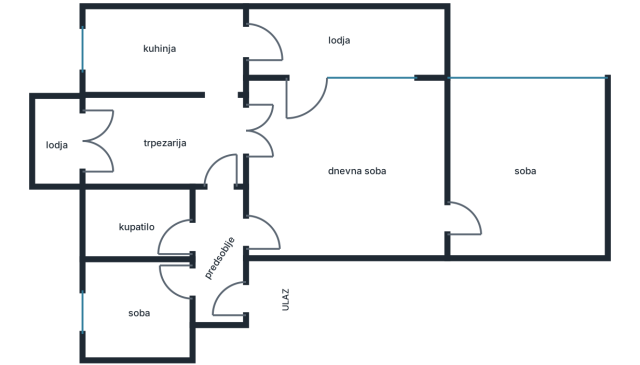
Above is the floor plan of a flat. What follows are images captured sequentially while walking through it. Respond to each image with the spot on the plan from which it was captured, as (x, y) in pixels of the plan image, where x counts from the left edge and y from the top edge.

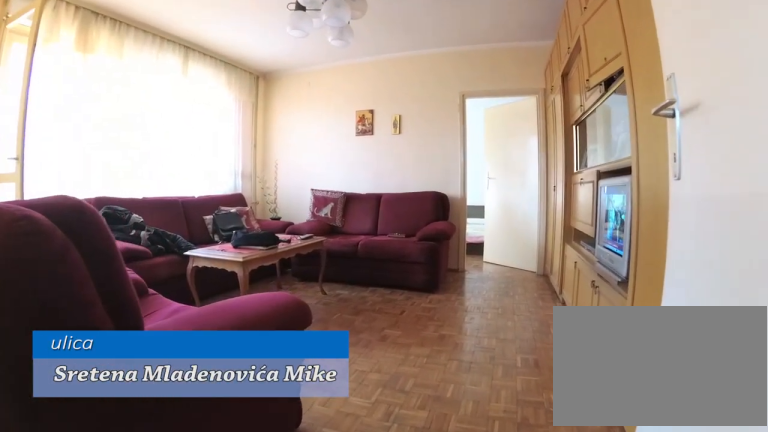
(253, 235)
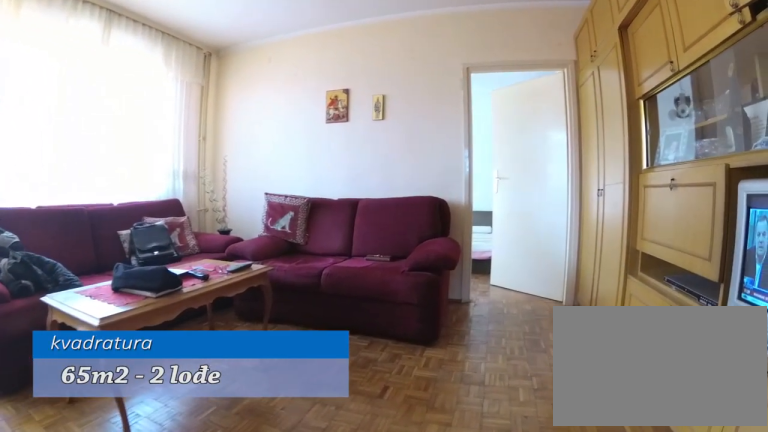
(311, 236)
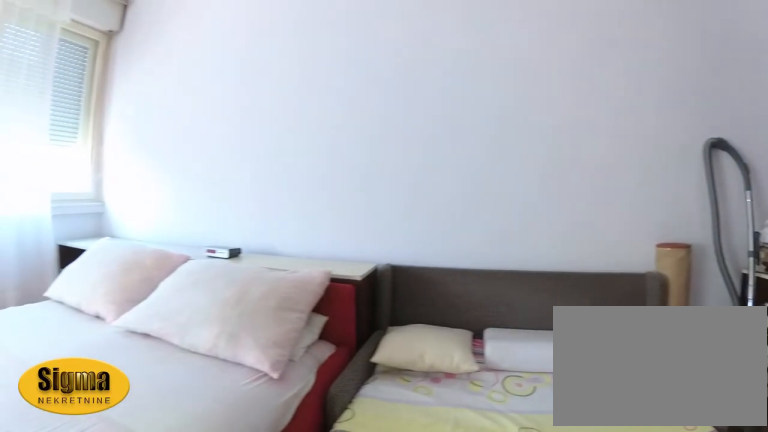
(526, 235)
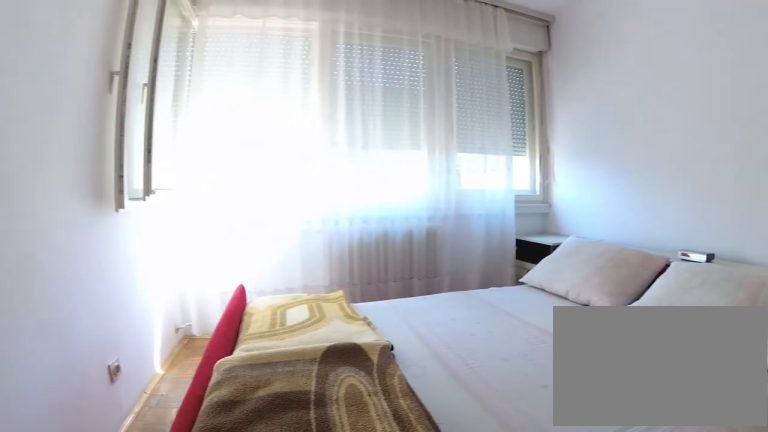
(527, 239)
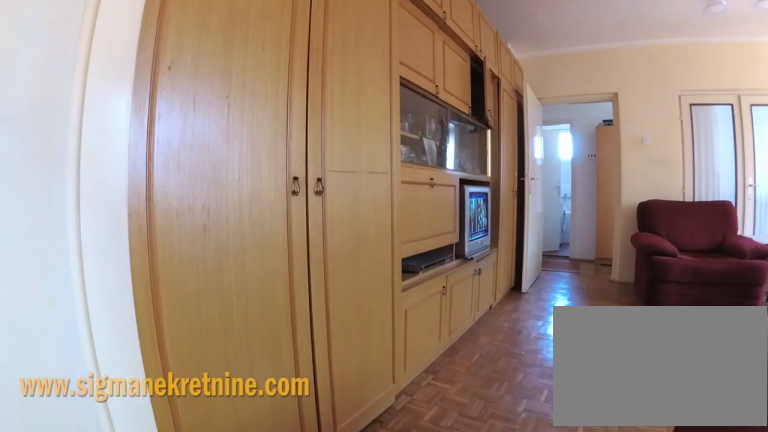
(485, 223)
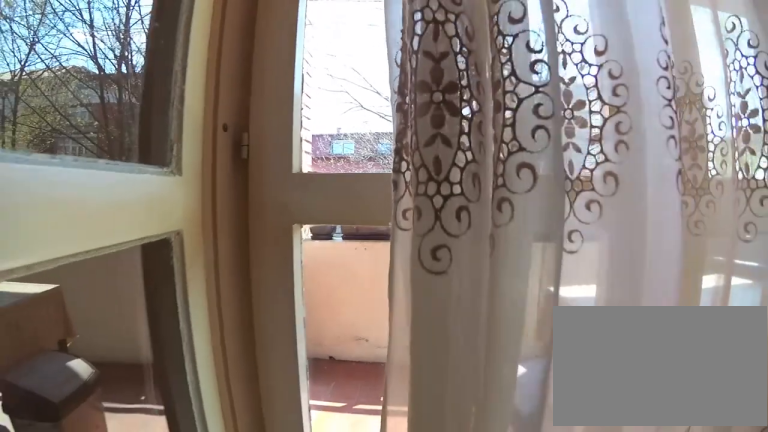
(281, 141)
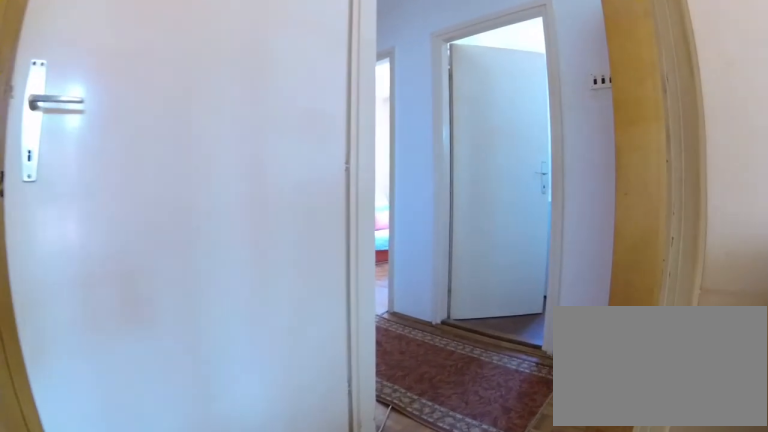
(290, 199)
